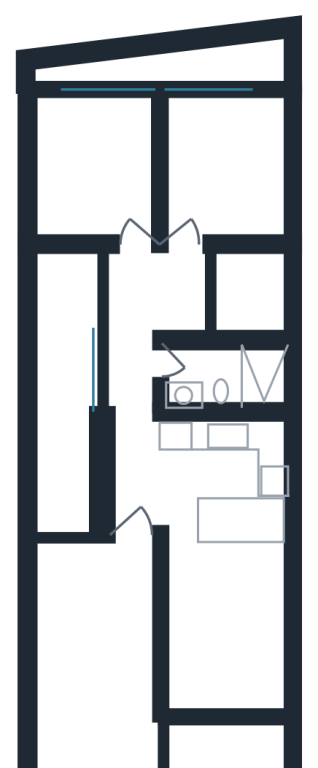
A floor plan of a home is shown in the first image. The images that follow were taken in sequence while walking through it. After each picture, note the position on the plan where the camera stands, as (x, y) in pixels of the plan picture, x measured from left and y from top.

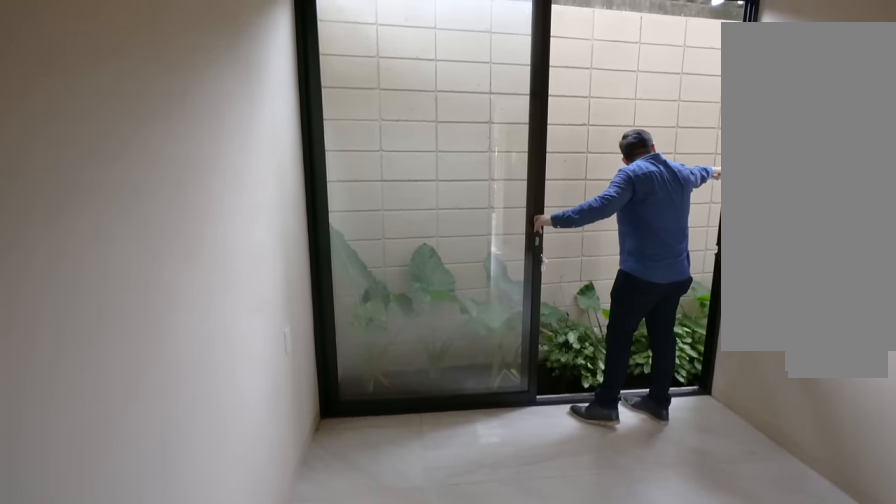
(135, 226)
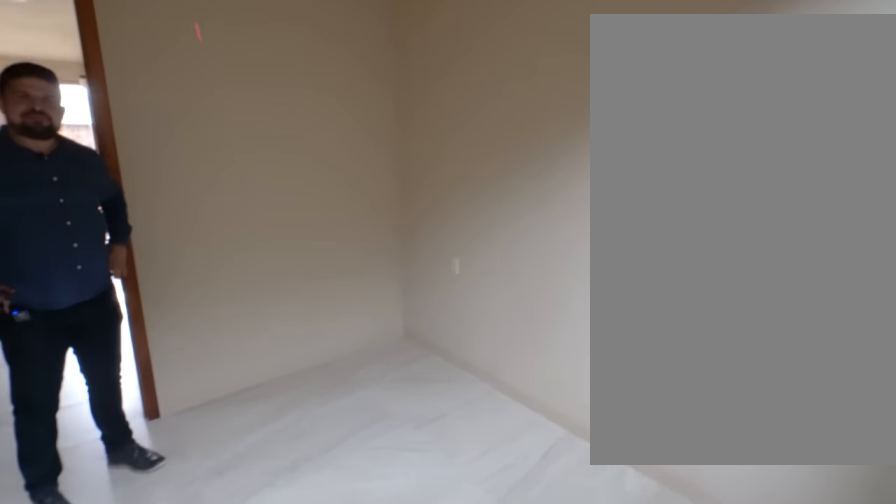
(120, 139)
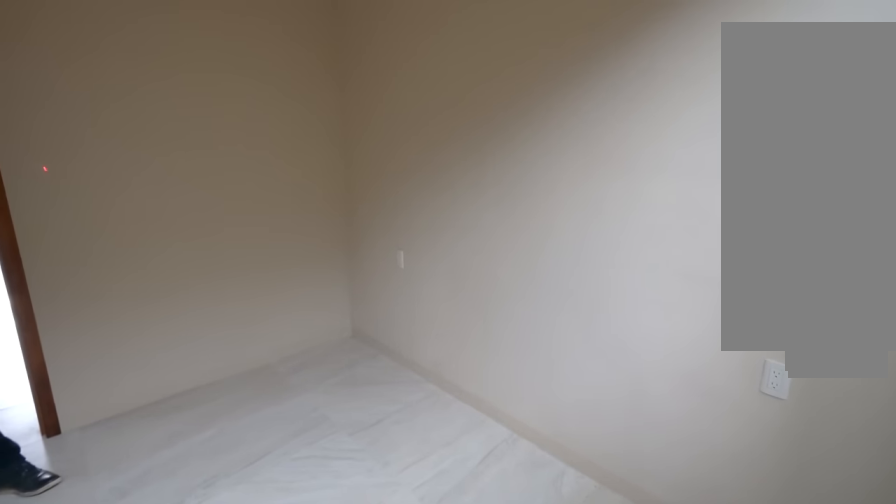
(126, 136)
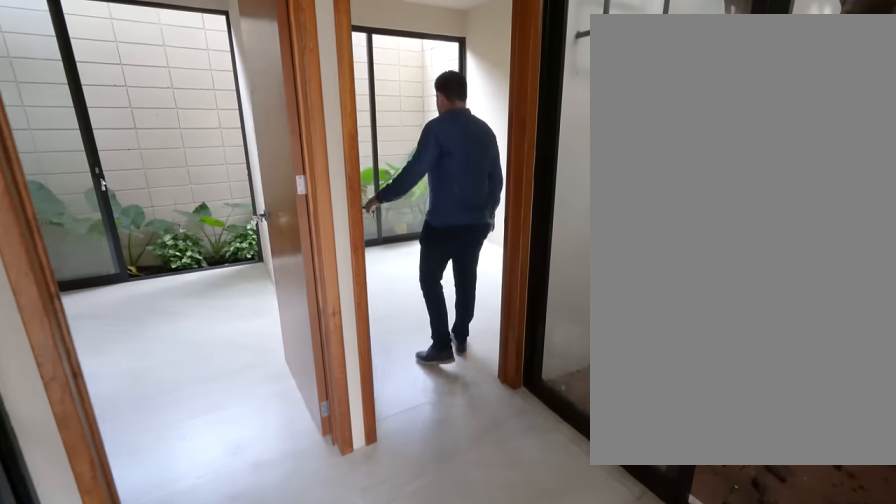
(134, 317)
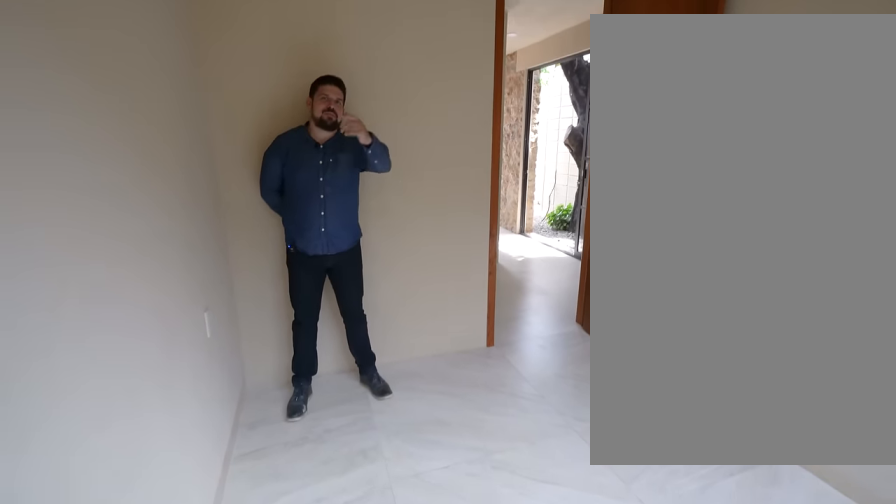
(276, 126)
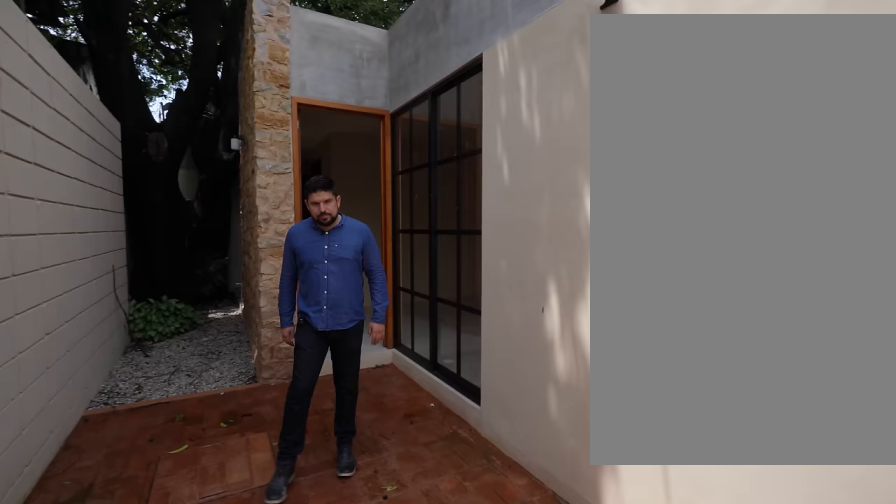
(102, 671)
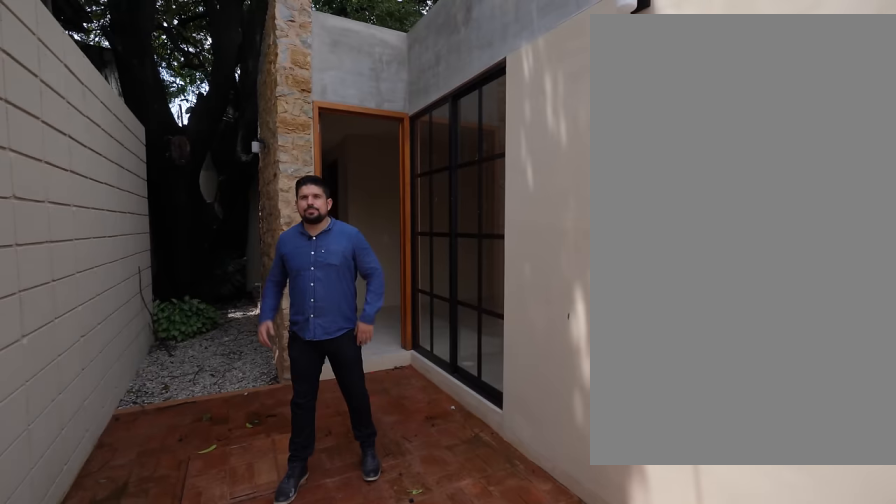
(98, 693)
